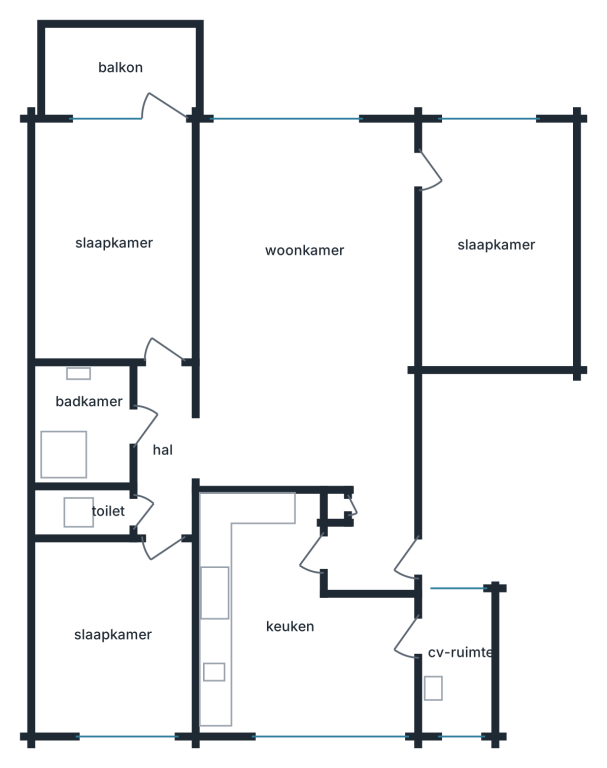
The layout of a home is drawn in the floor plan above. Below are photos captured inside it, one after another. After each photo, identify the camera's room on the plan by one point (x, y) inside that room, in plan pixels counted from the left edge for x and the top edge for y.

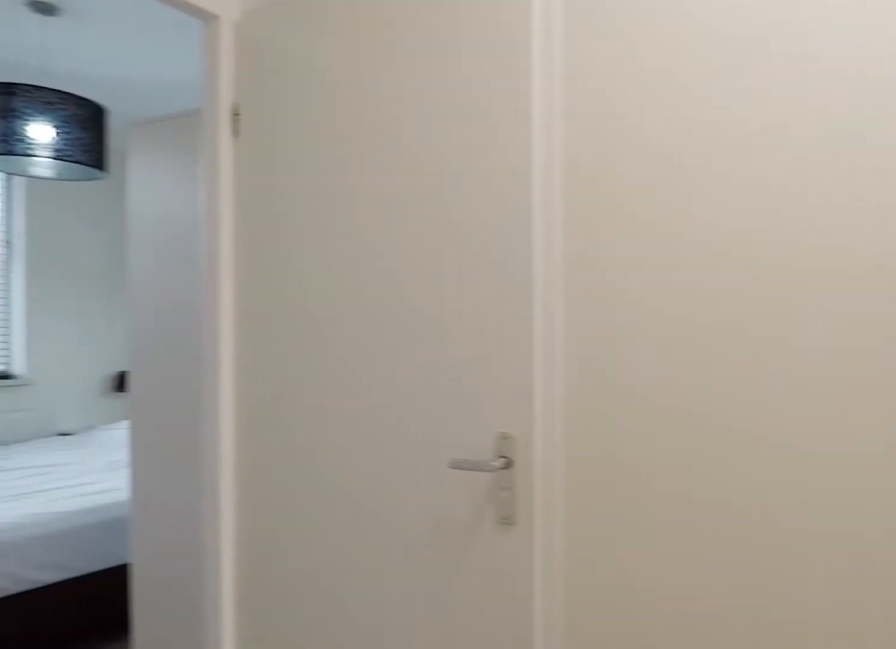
(162, 450)
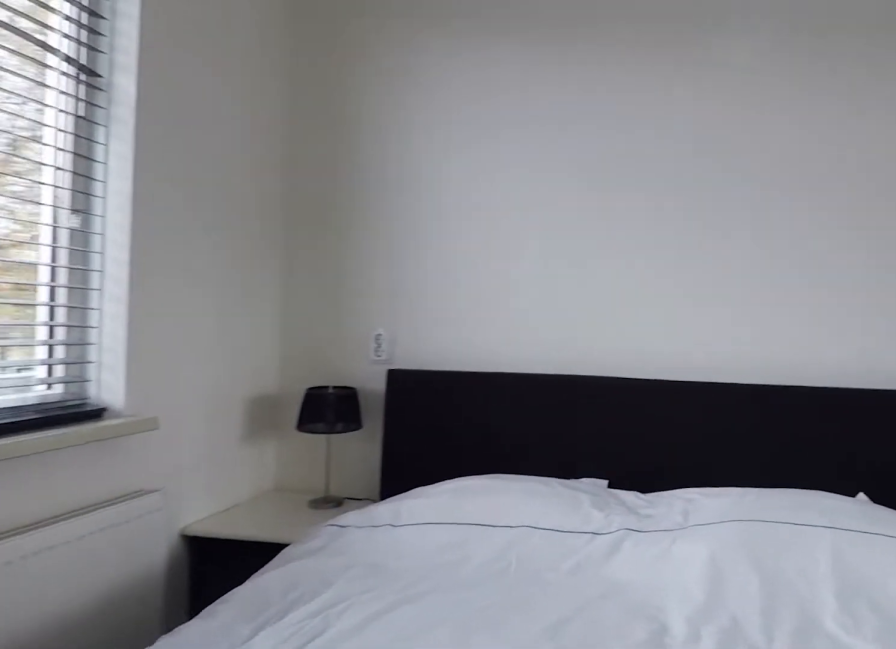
(113, 635)
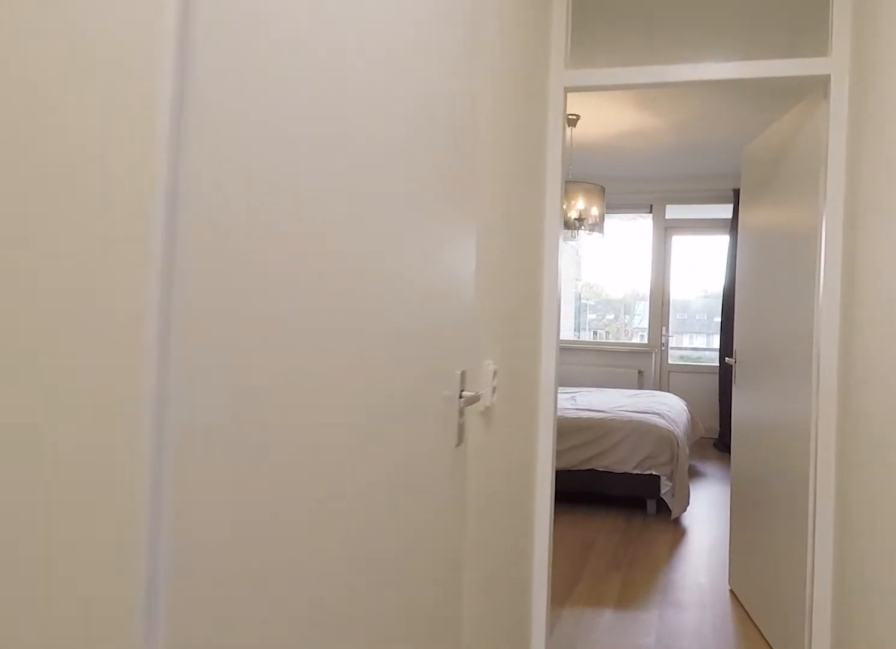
(162, 450)
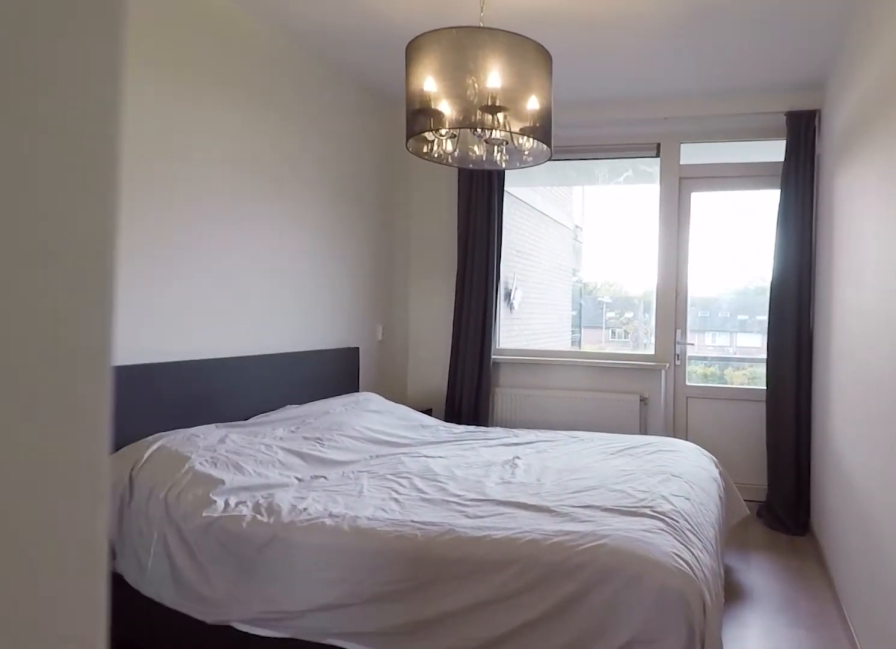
(114, 243)
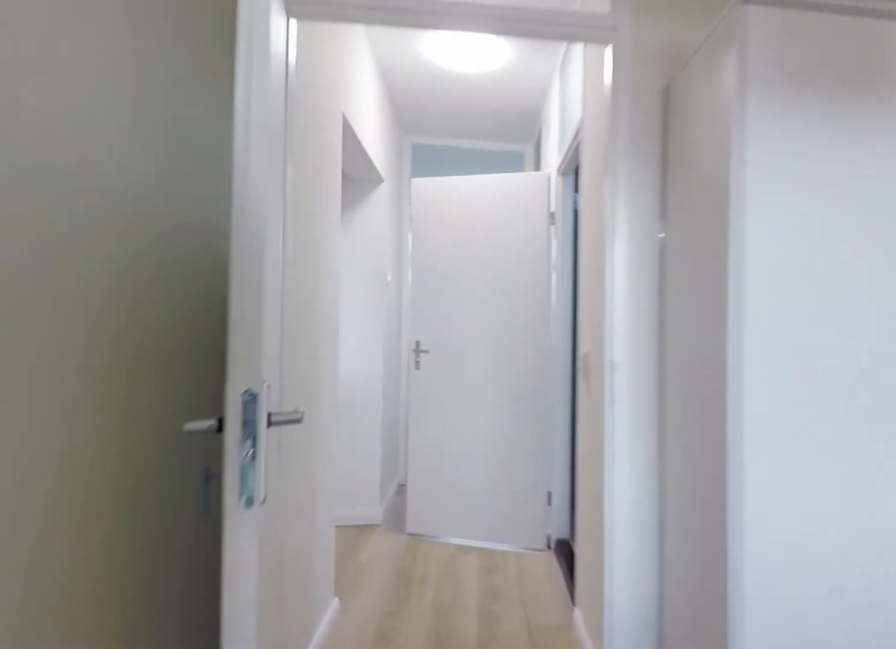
(114, 243)
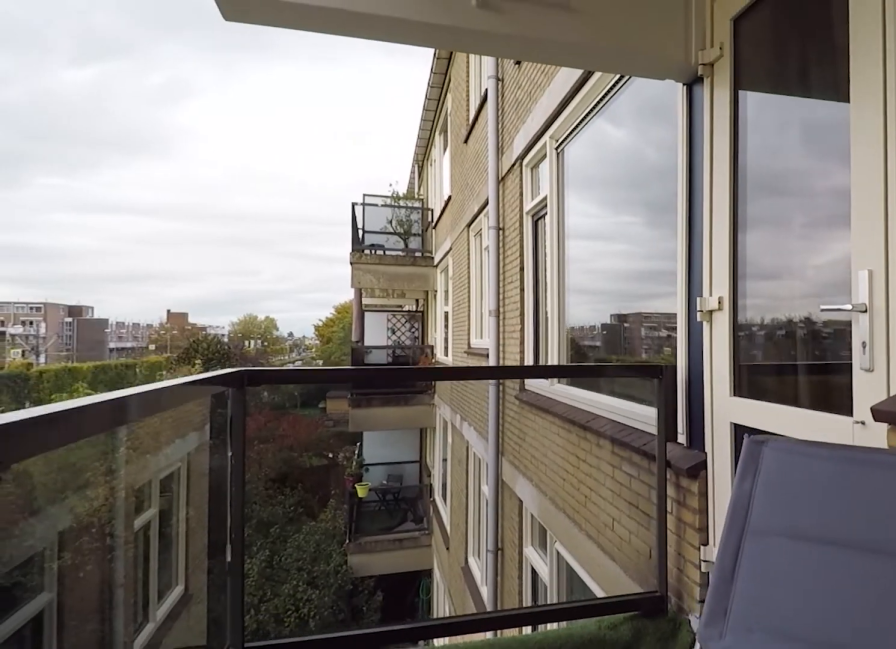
(121, 68)
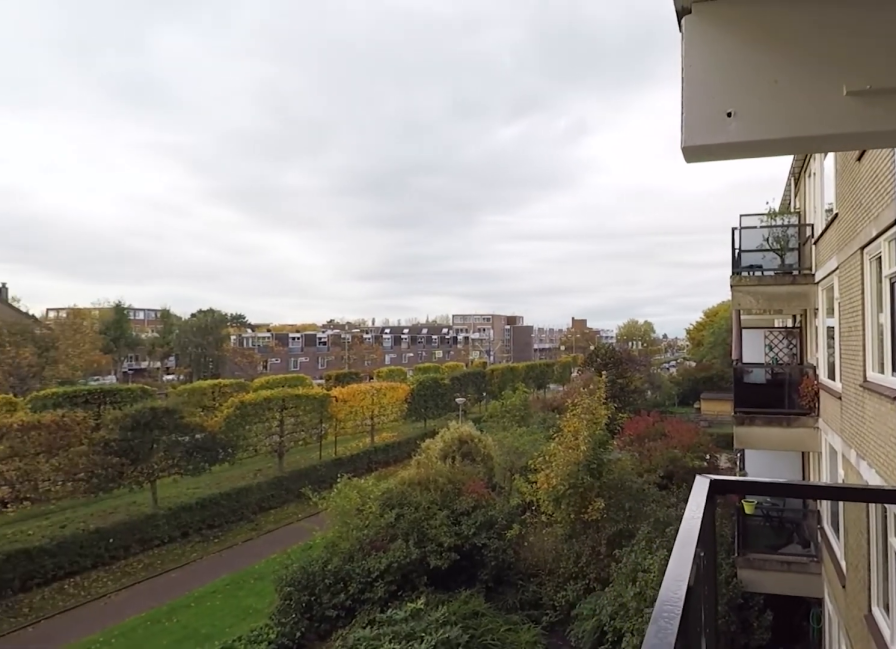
(121, 68)
